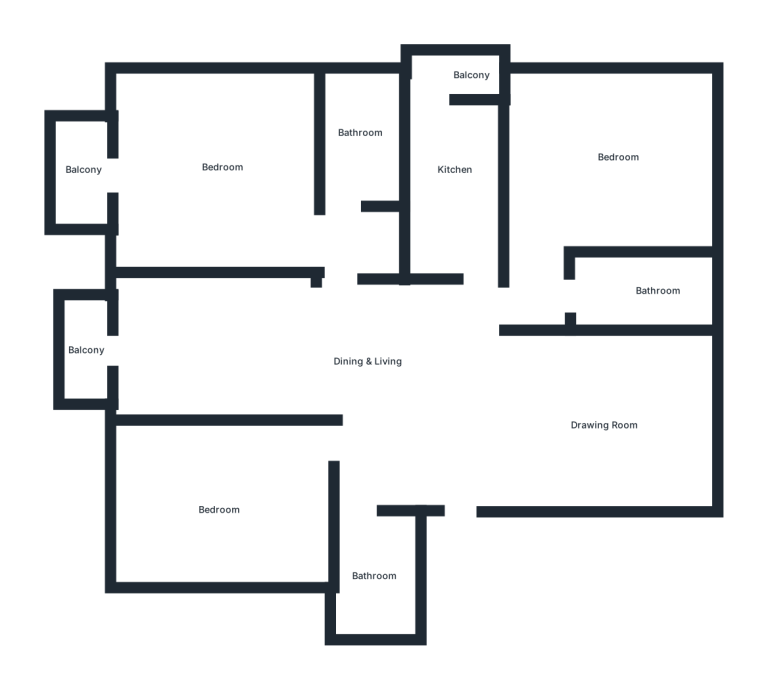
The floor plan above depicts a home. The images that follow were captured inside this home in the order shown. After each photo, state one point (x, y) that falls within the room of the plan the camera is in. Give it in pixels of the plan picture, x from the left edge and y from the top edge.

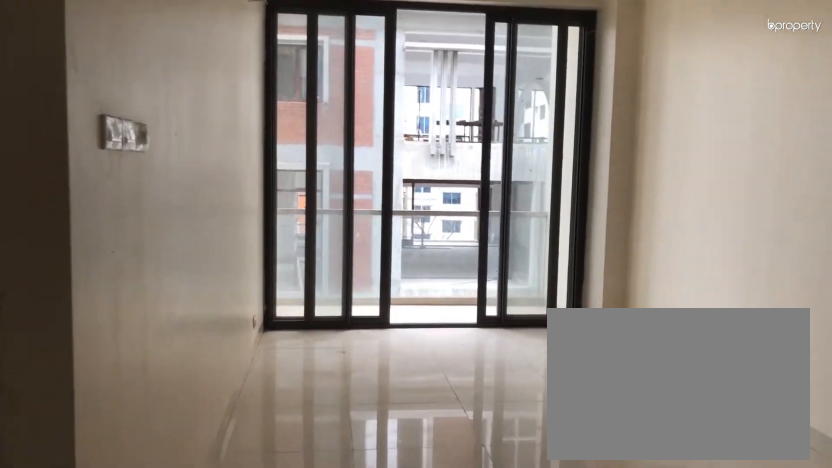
(211, 359)
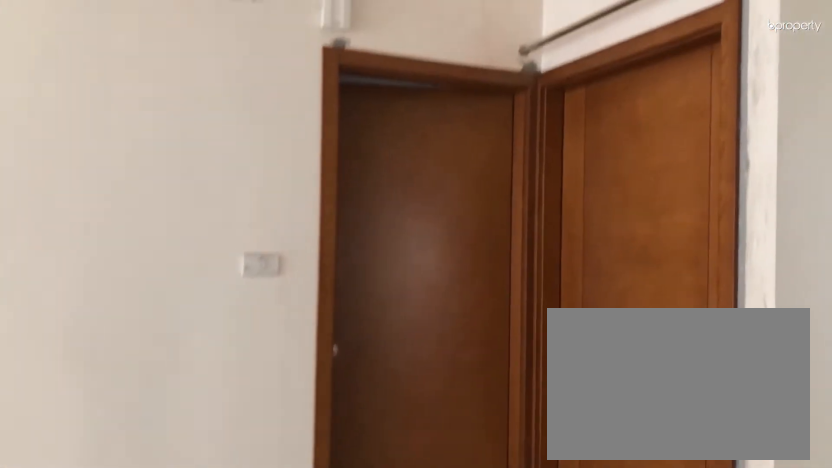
(411, 387)
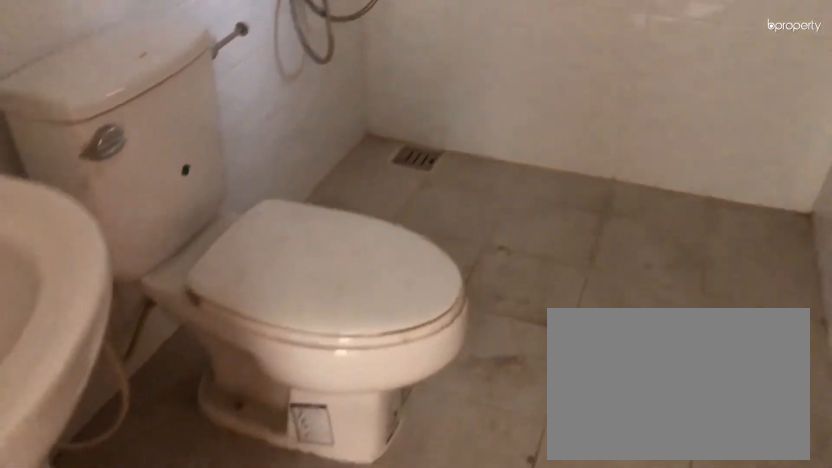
(371, 577)
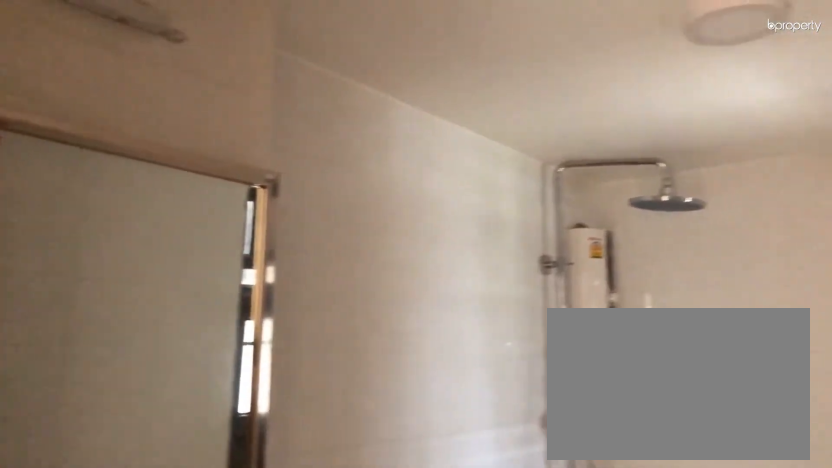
(371, 577)
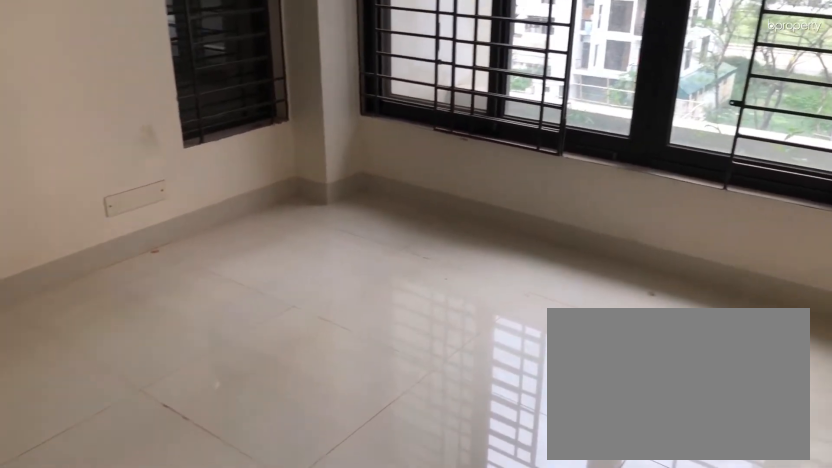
(216, 509)
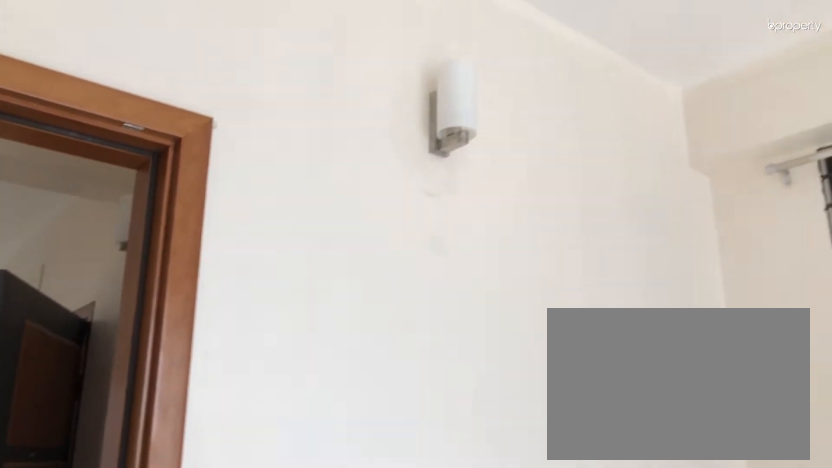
(216, 509)
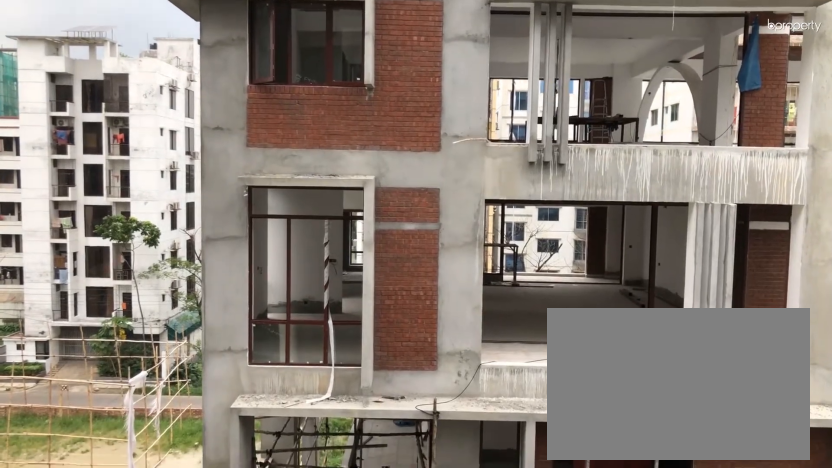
(83, 351)
